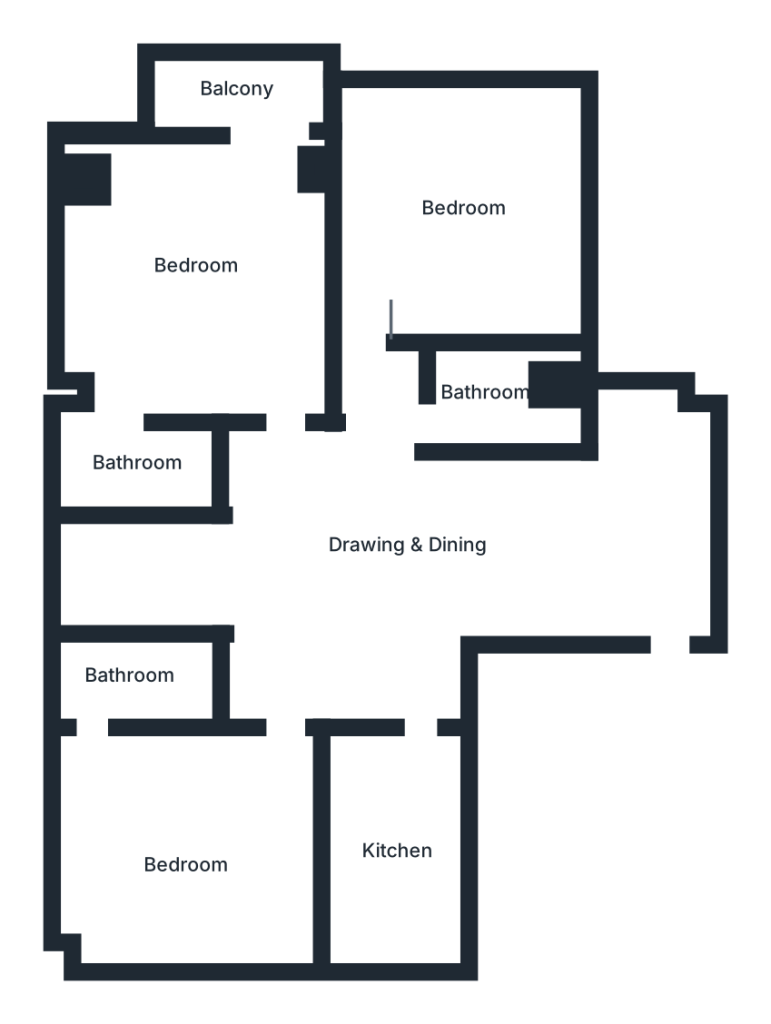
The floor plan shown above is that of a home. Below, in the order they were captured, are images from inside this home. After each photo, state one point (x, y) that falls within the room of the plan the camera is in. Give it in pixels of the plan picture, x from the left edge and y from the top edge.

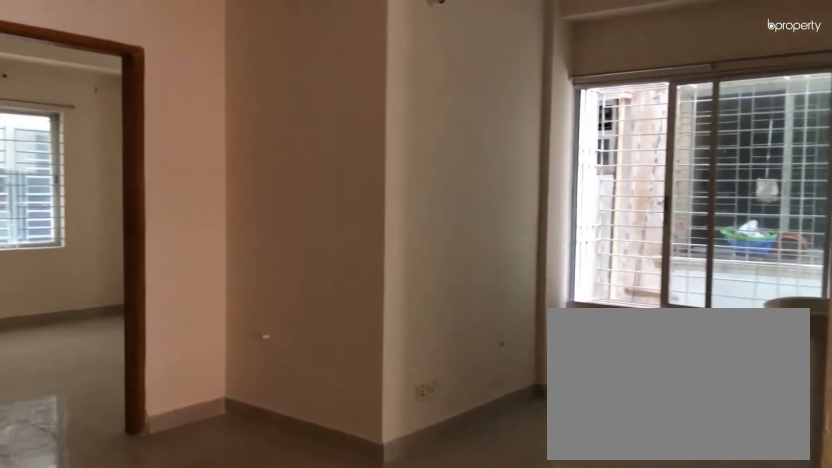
(363, 532)
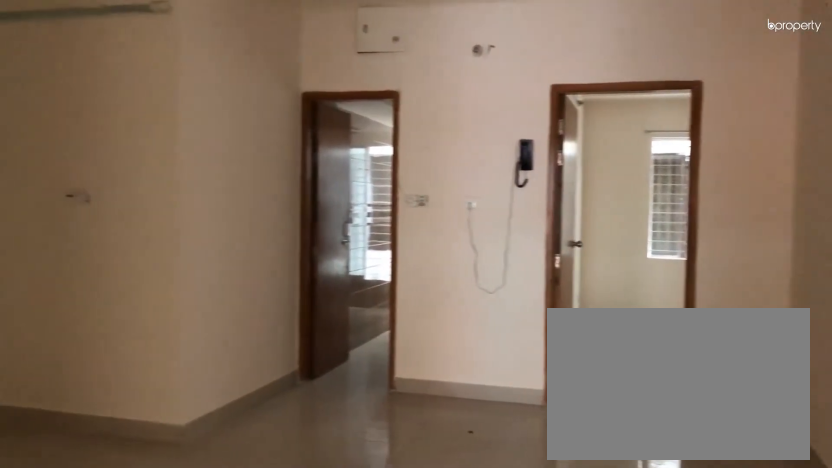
(363, 532)
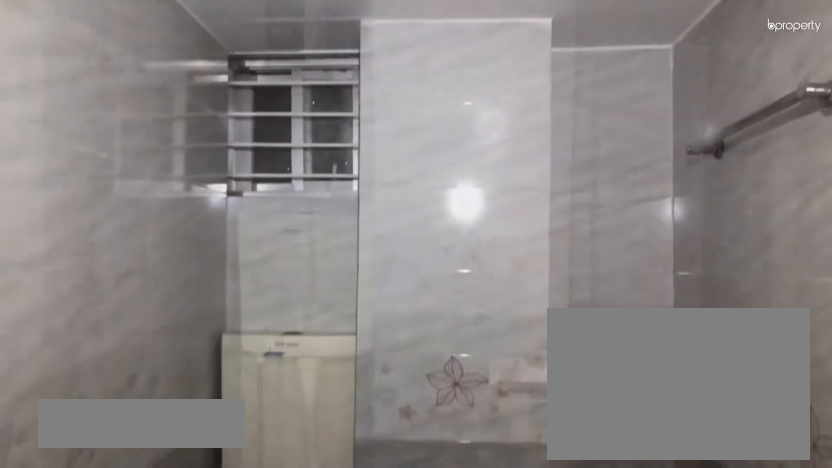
(506, 402)
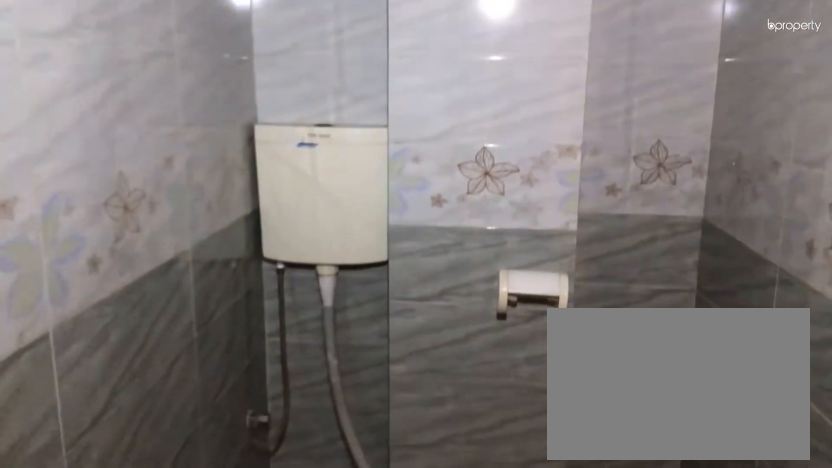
(506, 402)
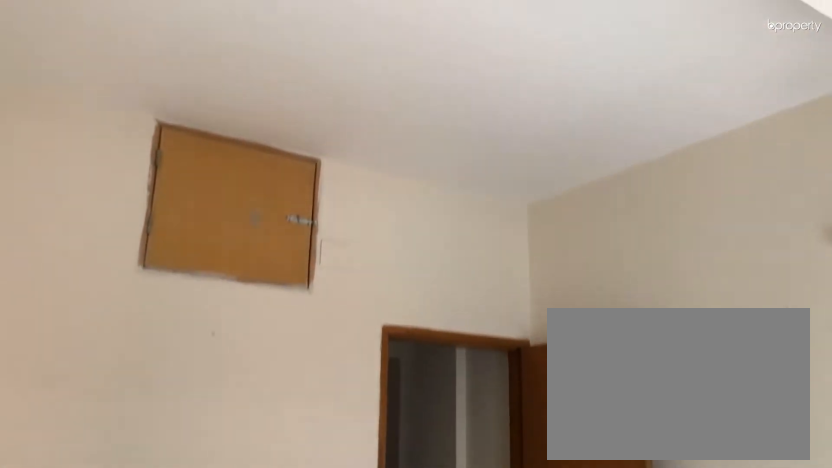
(433, 217)
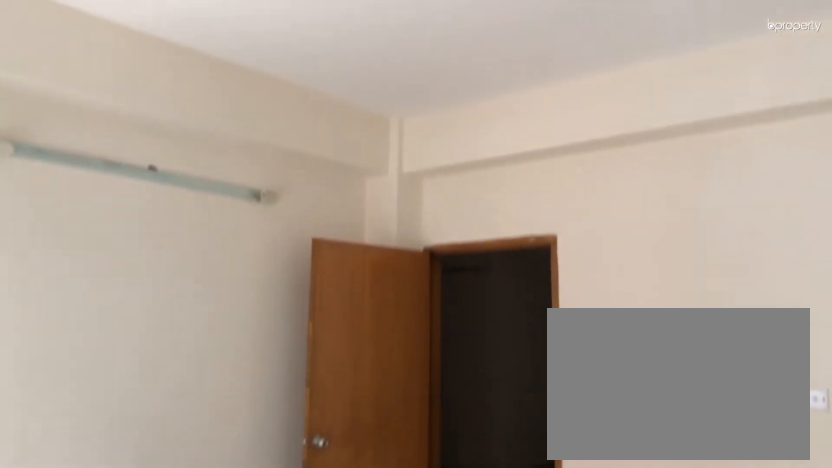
(145, 307)
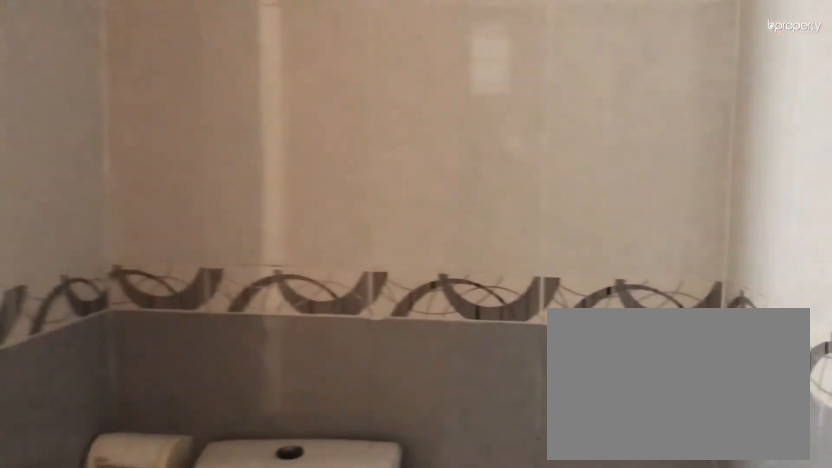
(117, 472)
